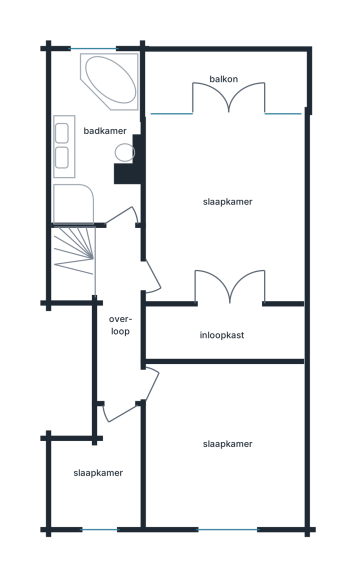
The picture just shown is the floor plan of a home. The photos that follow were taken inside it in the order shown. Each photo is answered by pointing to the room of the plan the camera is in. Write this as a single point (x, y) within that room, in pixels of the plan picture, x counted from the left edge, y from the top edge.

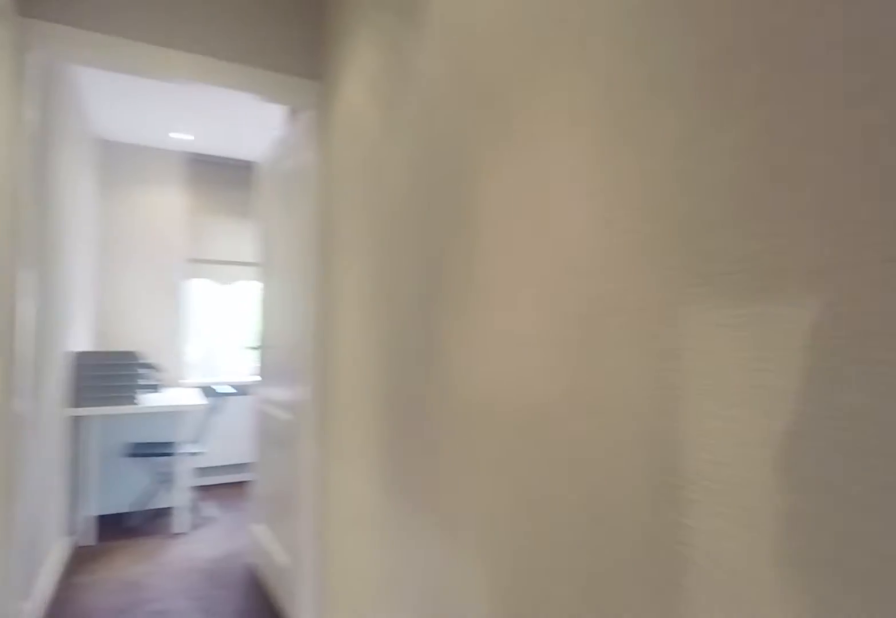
(119, 312)
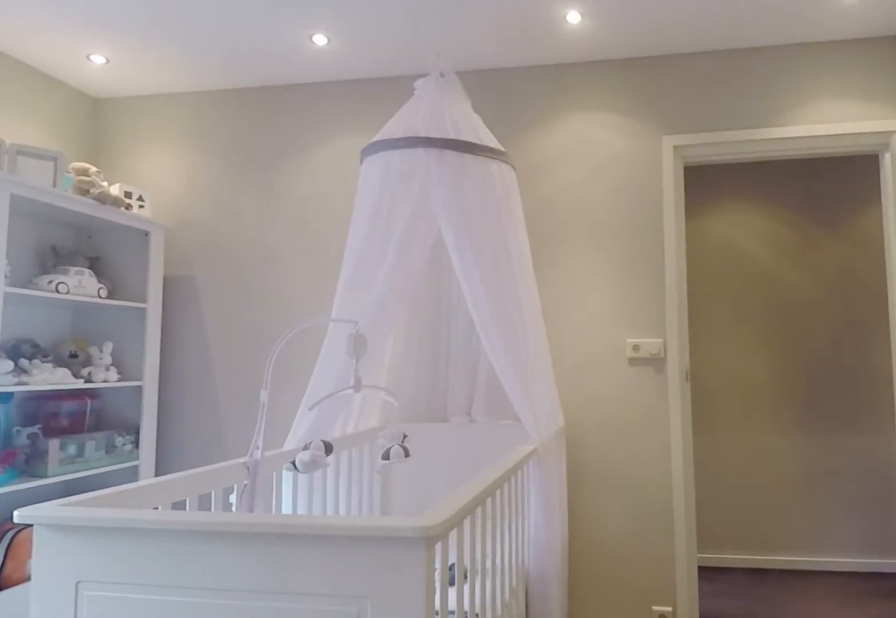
(179, 469)
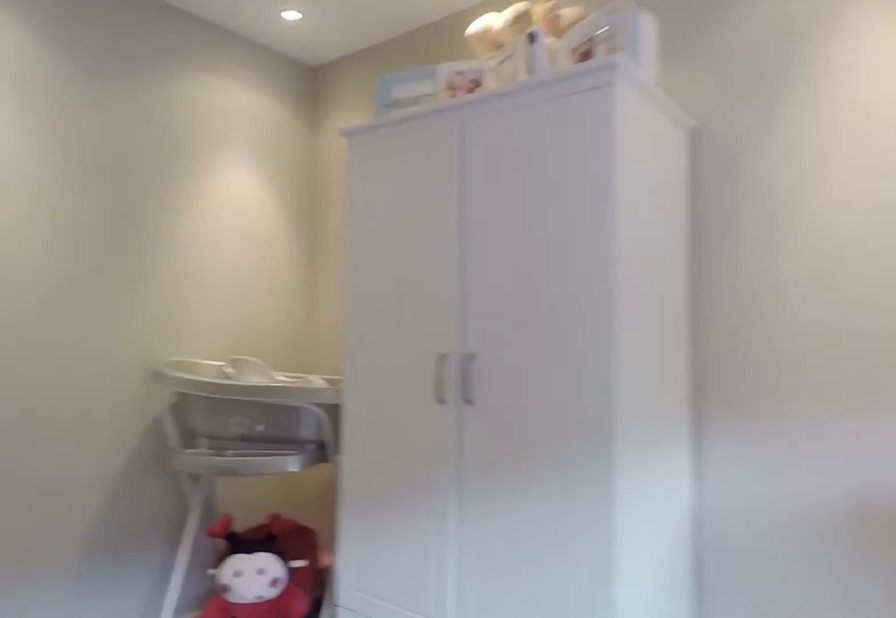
(179, 469)
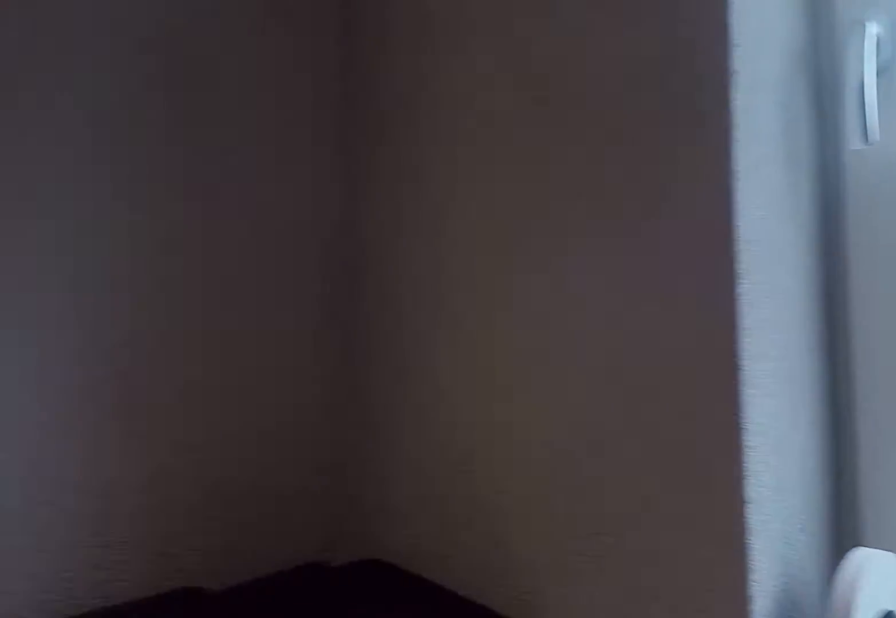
(101, 474)
